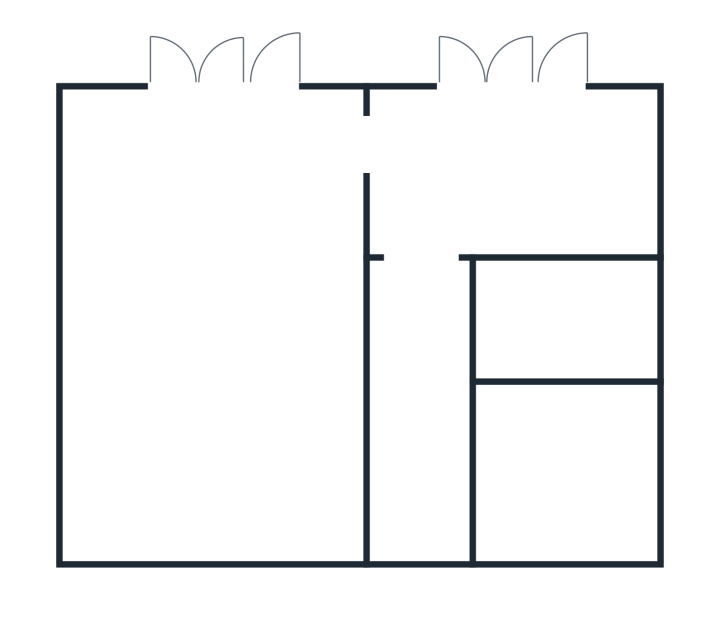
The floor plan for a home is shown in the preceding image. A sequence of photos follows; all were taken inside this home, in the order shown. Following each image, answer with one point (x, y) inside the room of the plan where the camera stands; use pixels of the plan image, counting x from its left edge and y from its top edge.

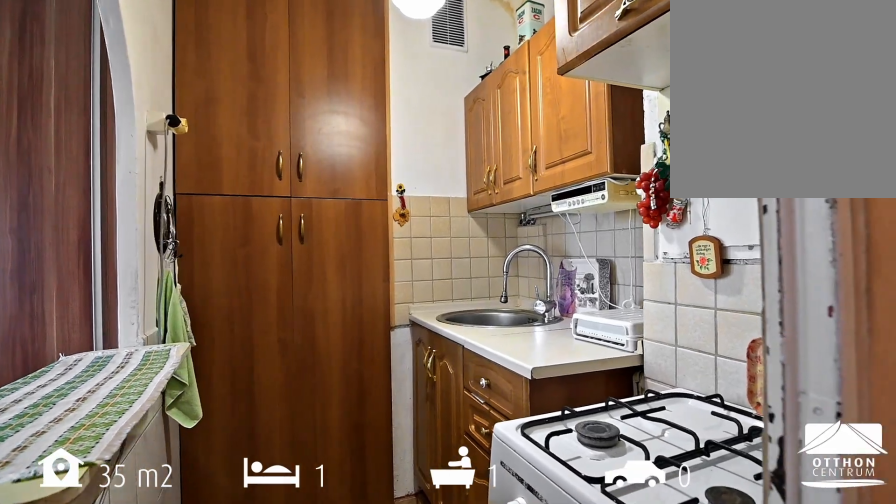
(574, 320)
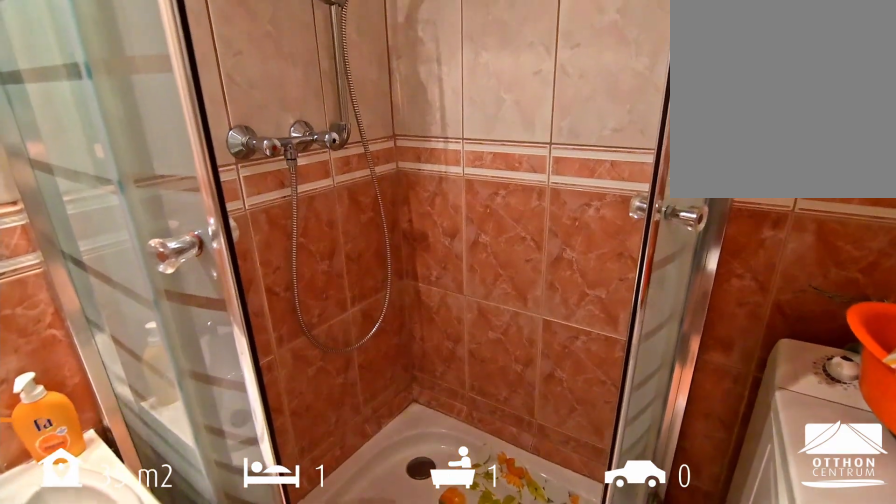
(575, 479)
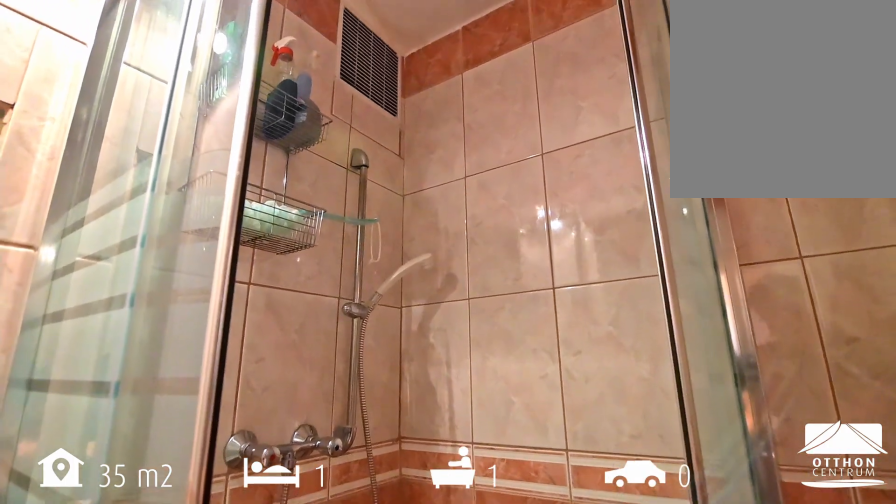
(575, 479)
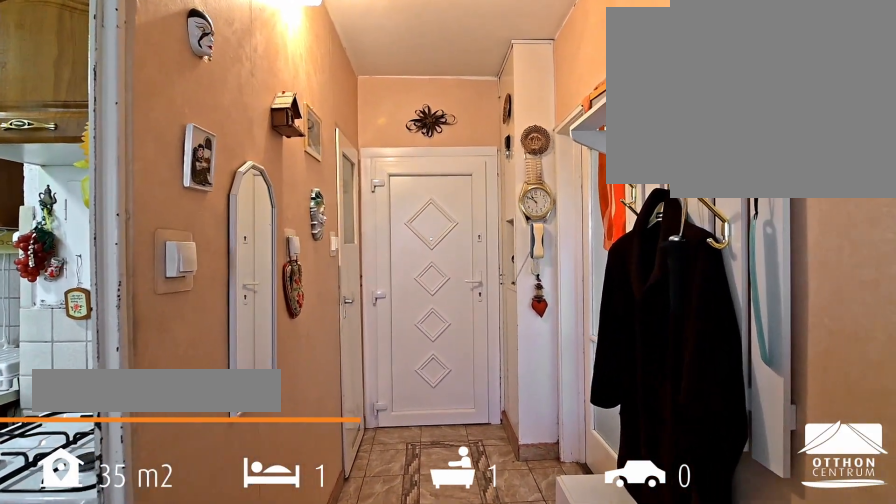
(432, 404)
